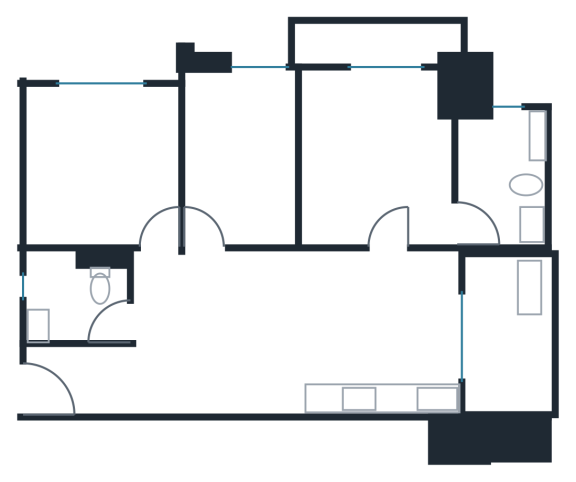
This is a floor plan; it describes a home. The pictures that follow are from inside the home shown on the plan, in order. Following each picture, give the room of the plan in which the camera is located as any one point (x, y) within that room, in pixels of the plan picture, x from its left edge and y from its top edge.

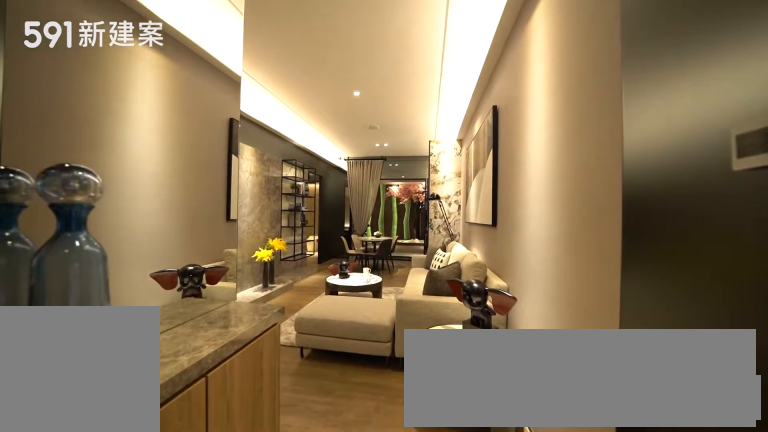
(83, 377)
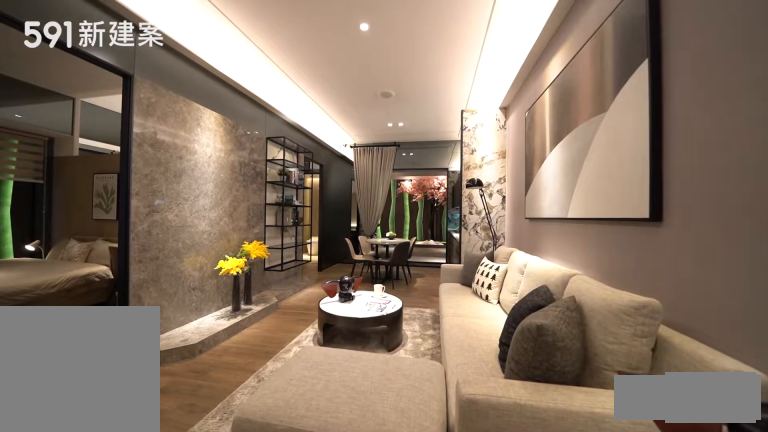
(219, 335)
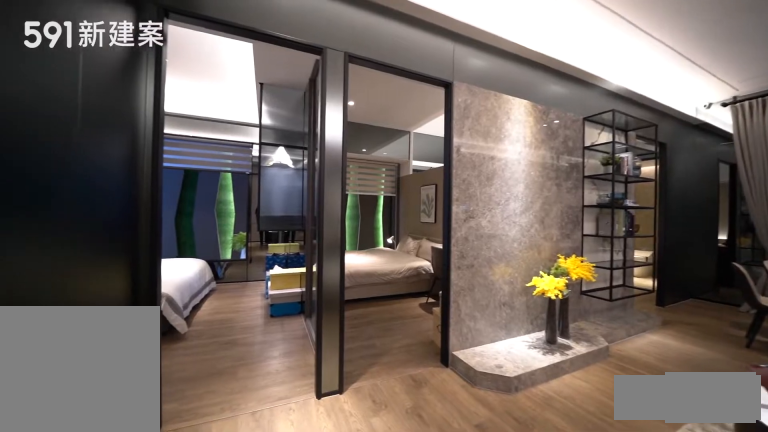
(219, 335)
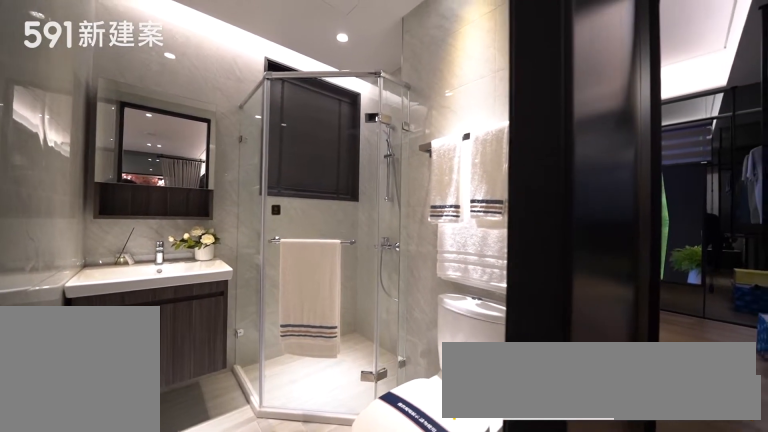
(75, 297)
